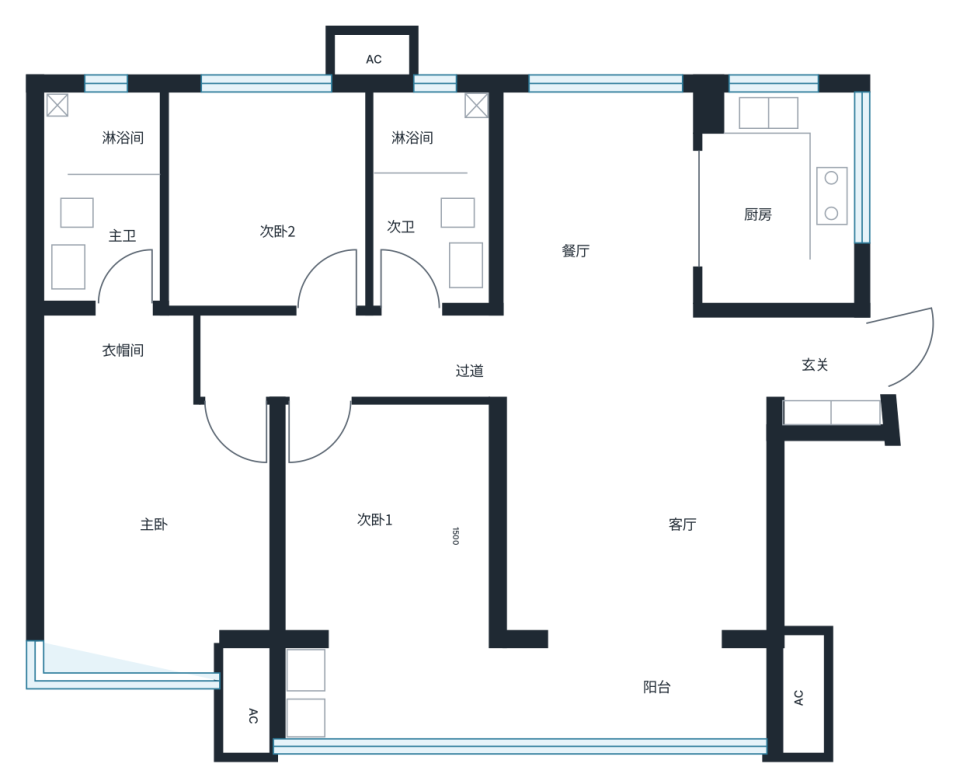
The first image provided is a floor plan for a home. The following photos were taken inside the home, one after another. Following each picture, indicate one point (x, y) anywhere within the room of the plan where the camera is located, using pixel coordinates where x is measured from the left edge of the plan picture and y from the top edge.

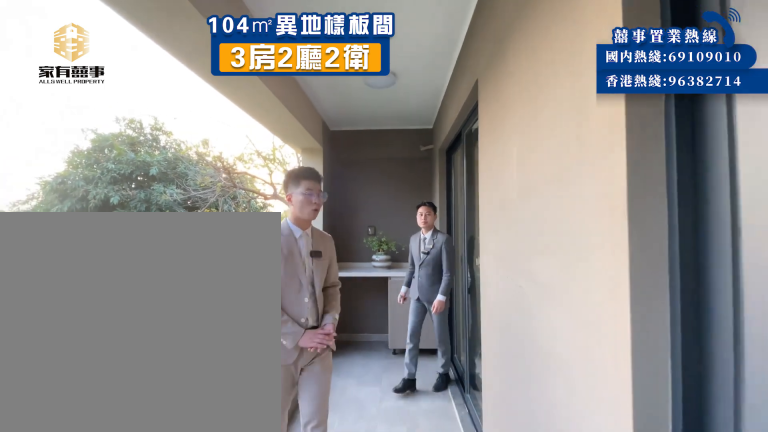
(527, 686)
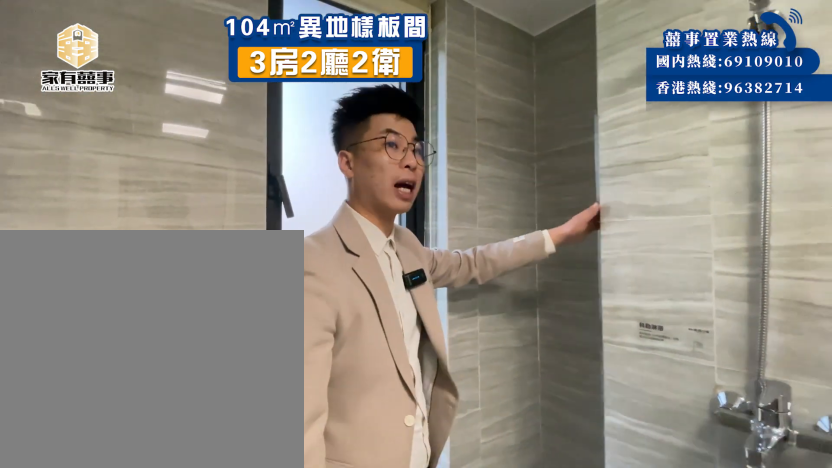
(410, 231)
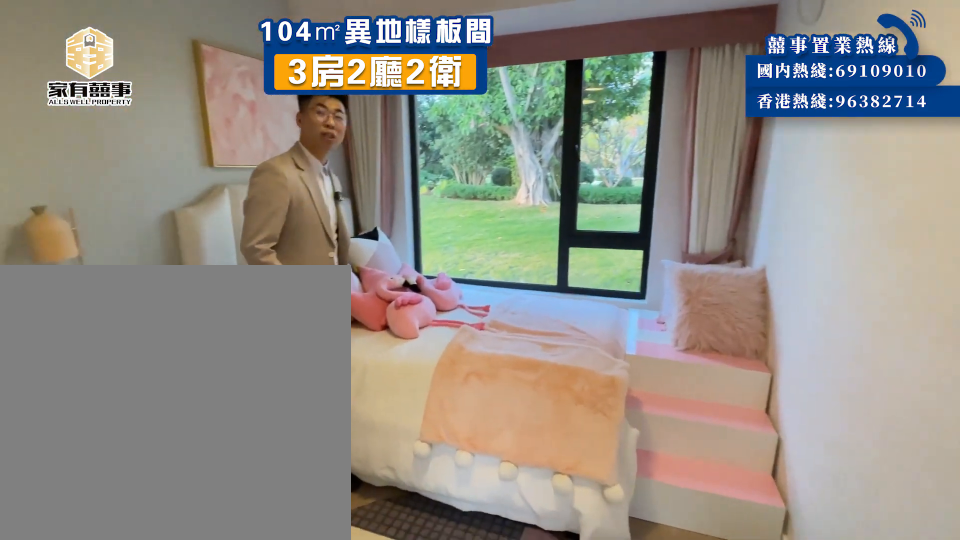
(320, 270)
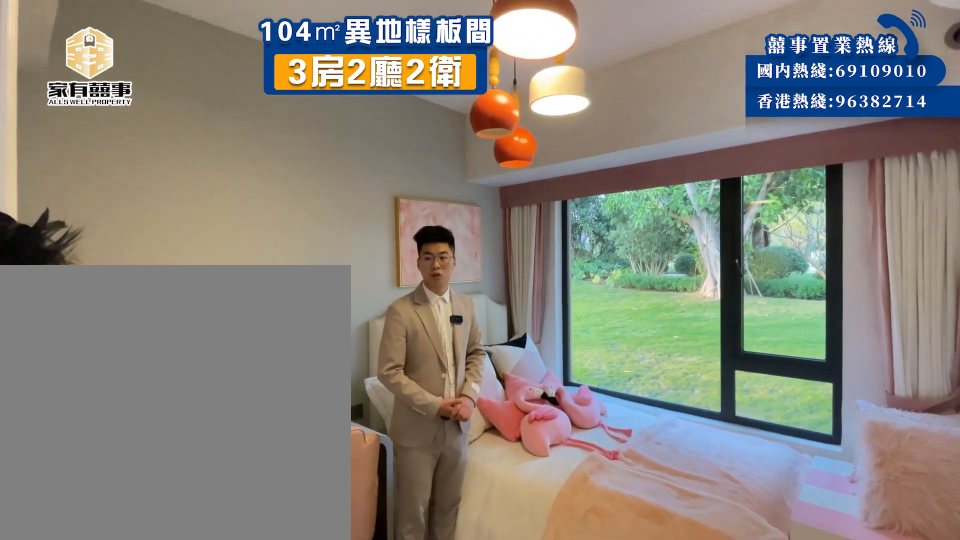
(320, 270)
